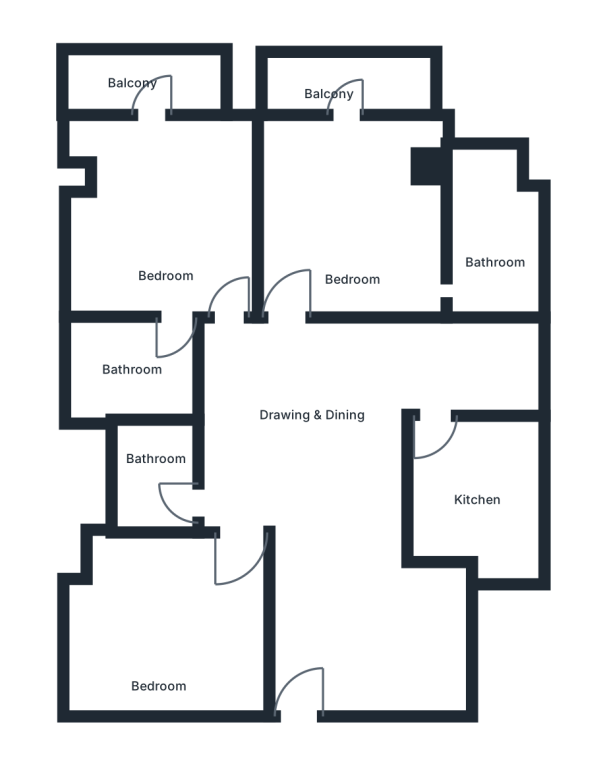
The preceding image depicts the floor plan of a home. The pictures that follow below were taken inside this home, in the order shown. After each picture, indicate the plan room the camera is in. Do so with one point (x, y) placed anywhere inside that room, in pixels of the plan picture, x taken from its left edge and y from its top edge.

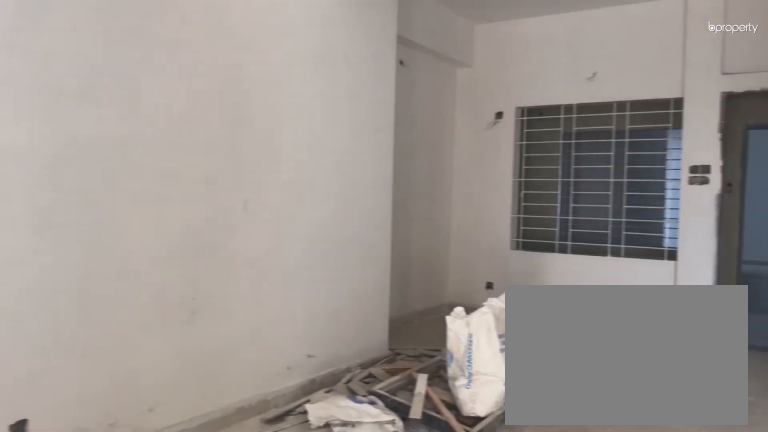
(306, 471)
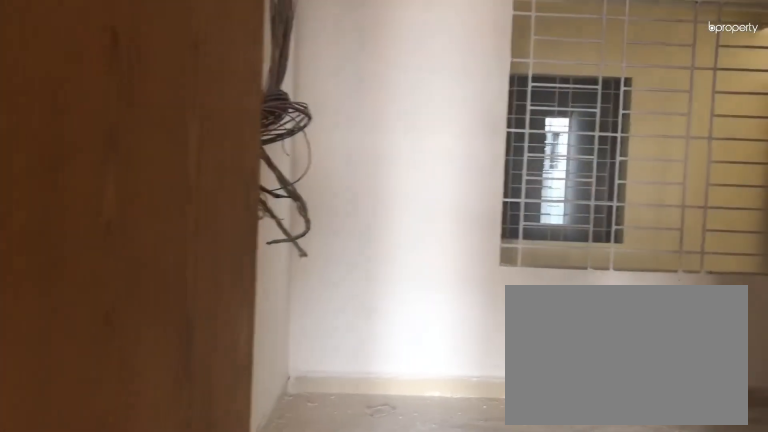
(164, 658)
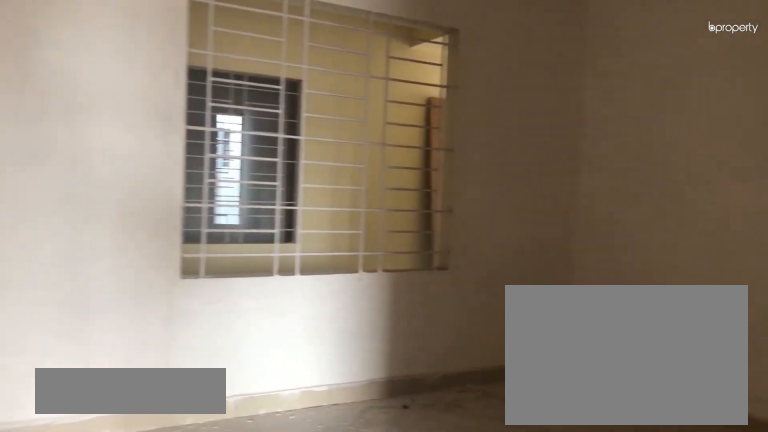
(164, 658)
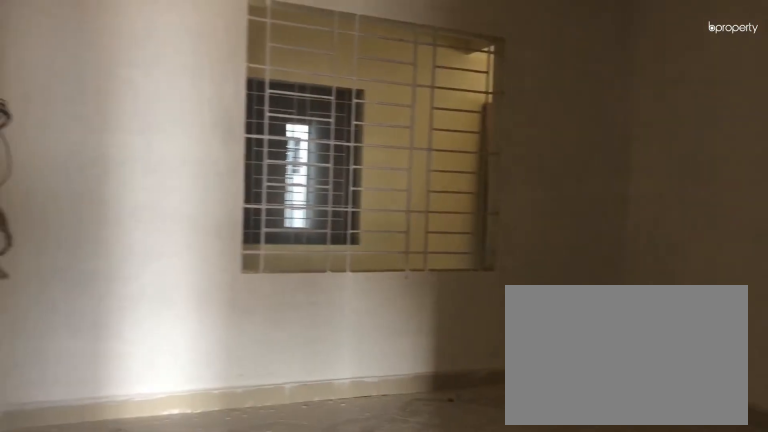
(164, 658)
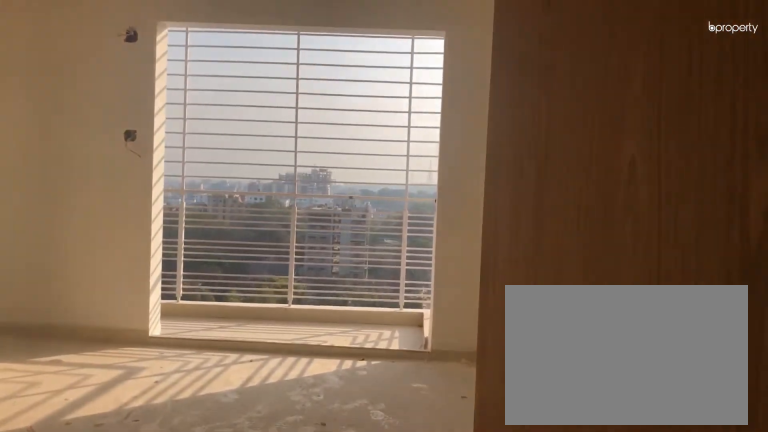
(164, 222)
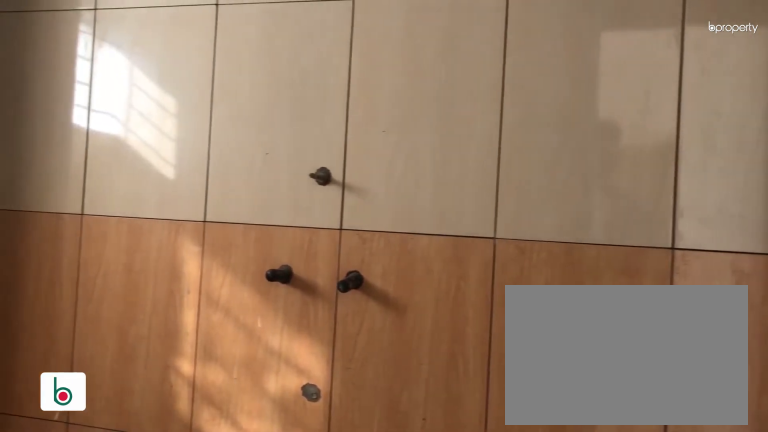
(484, 235)
